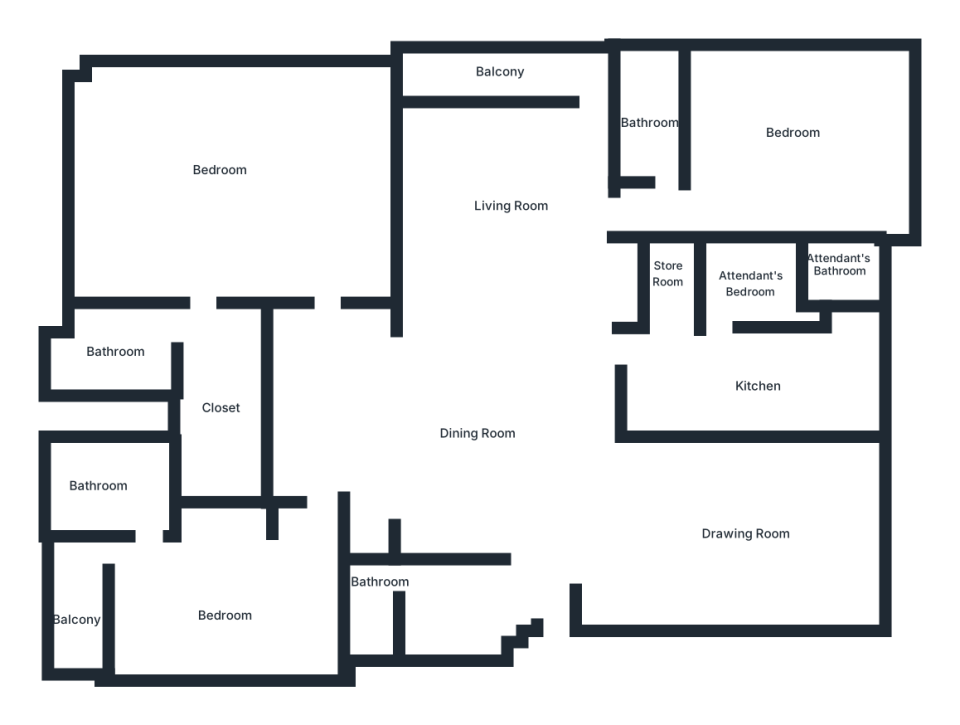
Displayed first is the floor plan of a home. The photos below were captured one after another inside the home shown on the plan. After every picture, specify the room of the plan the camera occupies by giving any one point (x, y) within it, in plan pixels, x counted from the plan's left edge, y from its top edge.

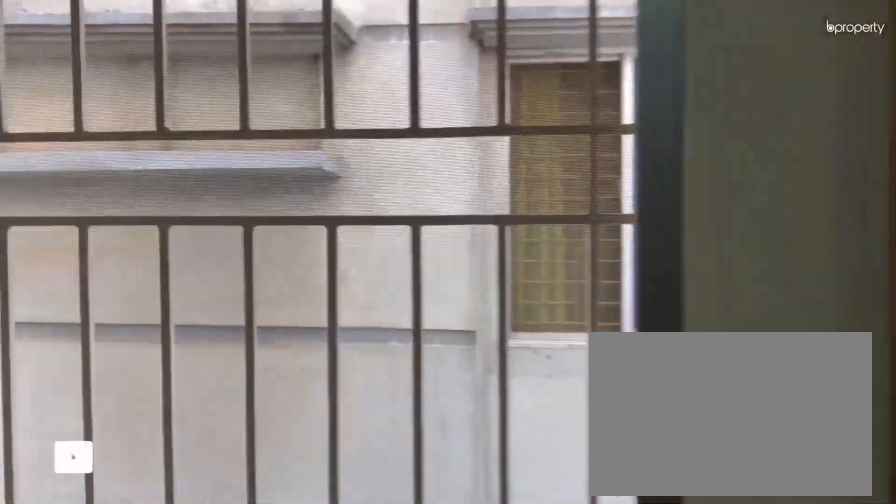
(533, 70)
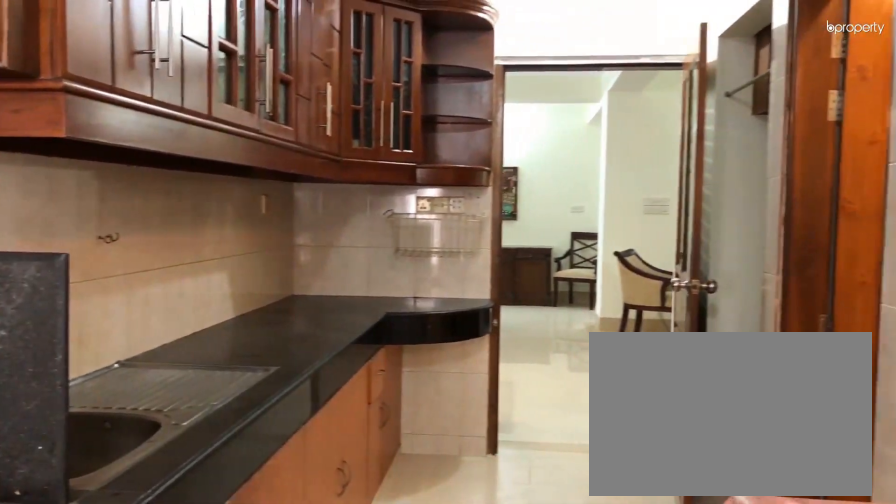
(744, 389)
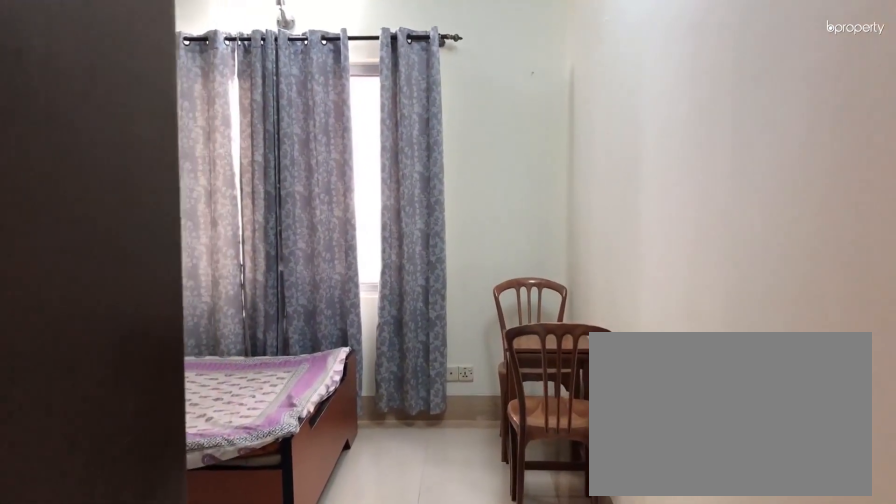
(774, 144)
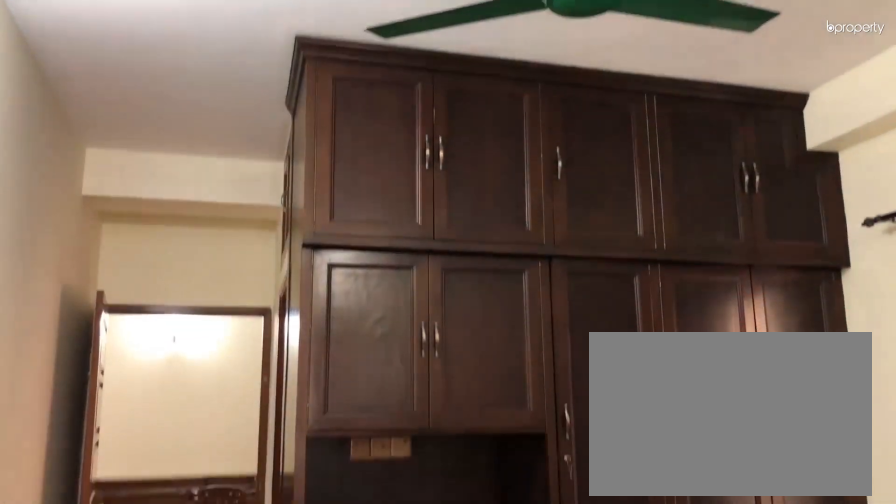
(774, 144)
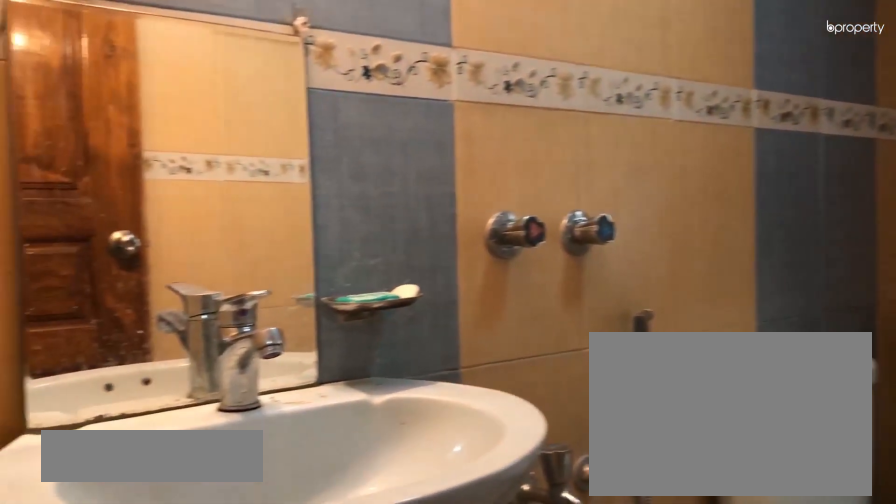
(653, 110)
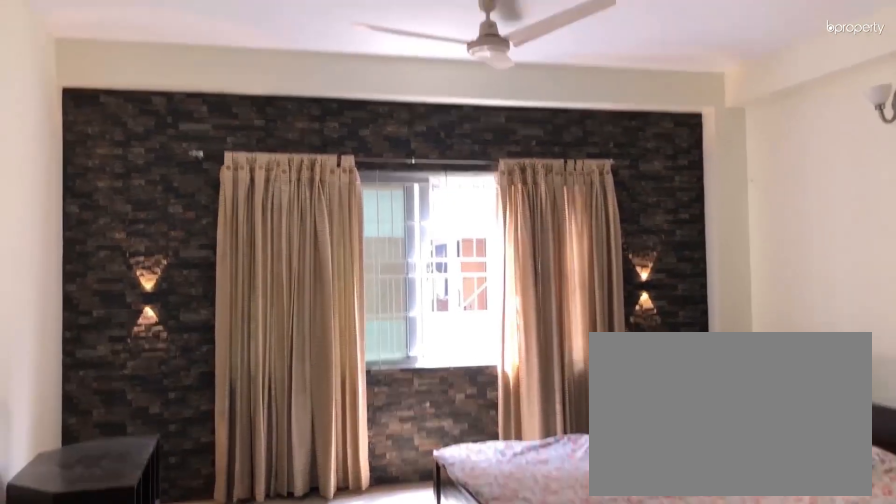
(224, 182)
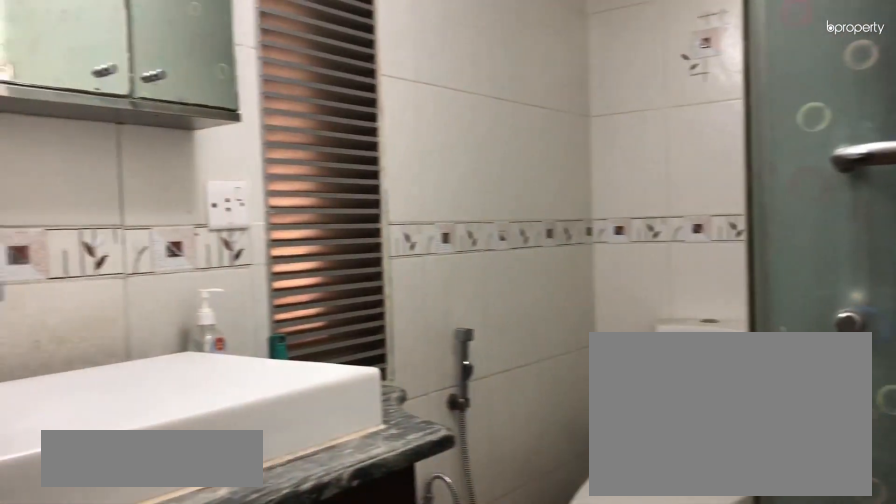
(129, 347)
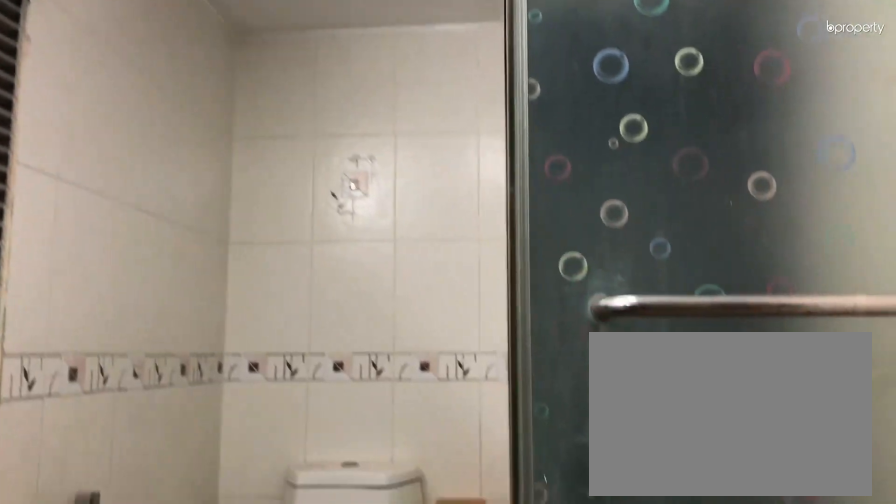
(129, 347)
